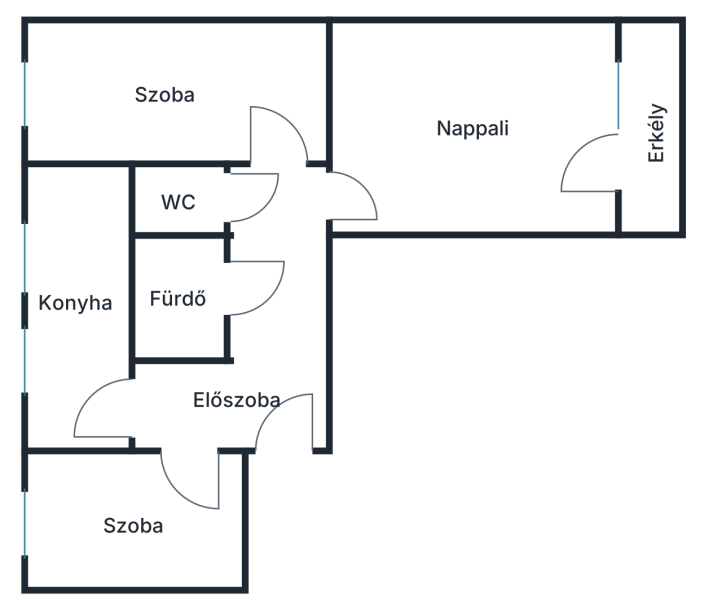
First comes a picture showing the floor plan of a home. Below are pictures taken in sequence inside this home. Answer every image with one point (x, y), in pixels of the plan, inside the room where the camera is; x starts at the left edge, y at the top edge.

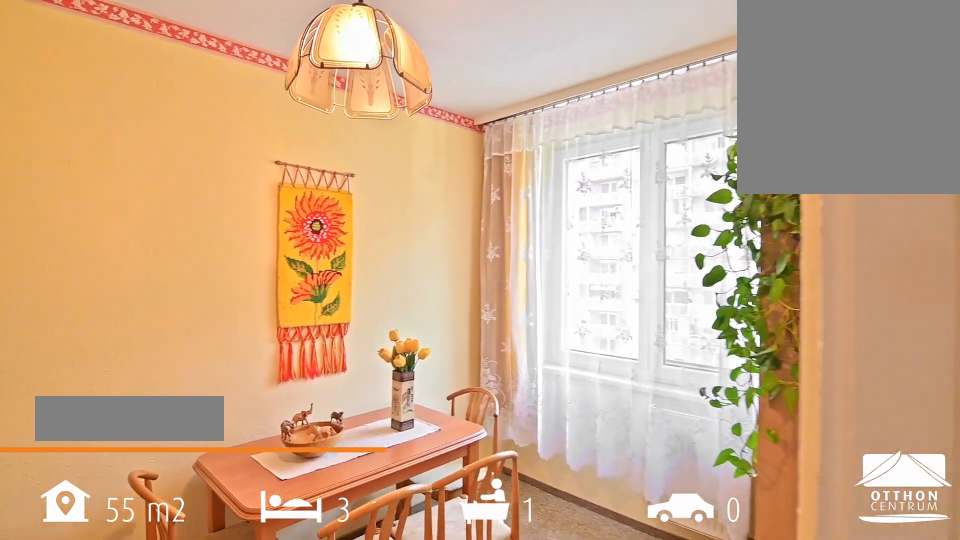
(116, 555)
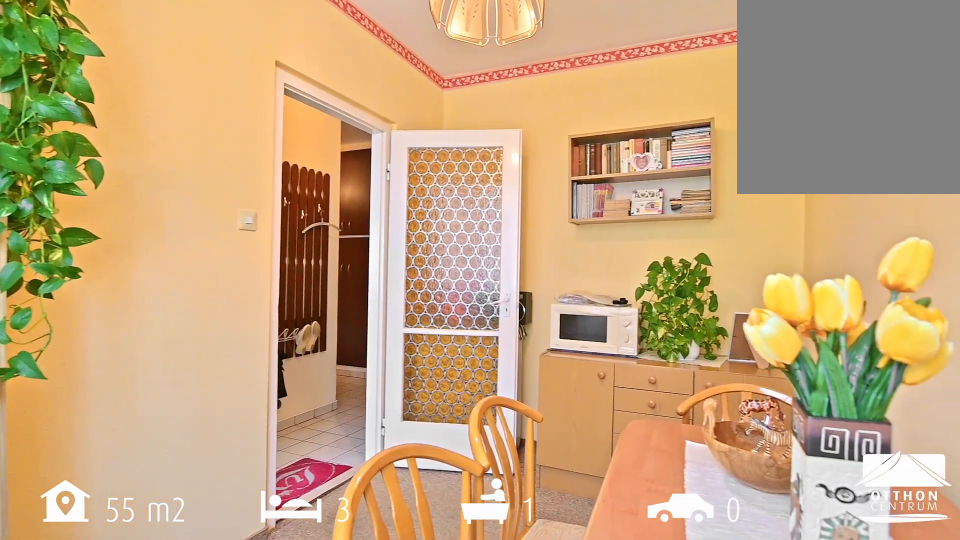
(116, 555)
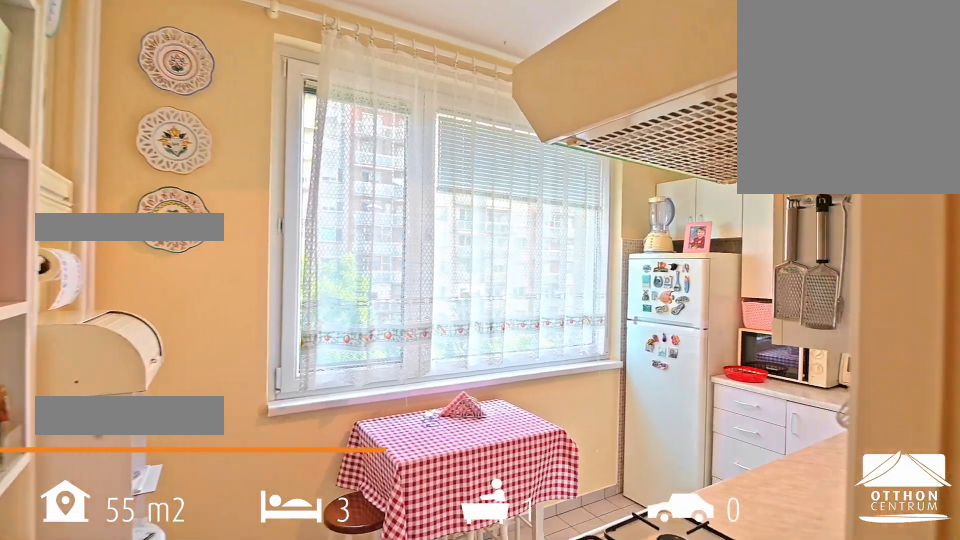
(83, 322)
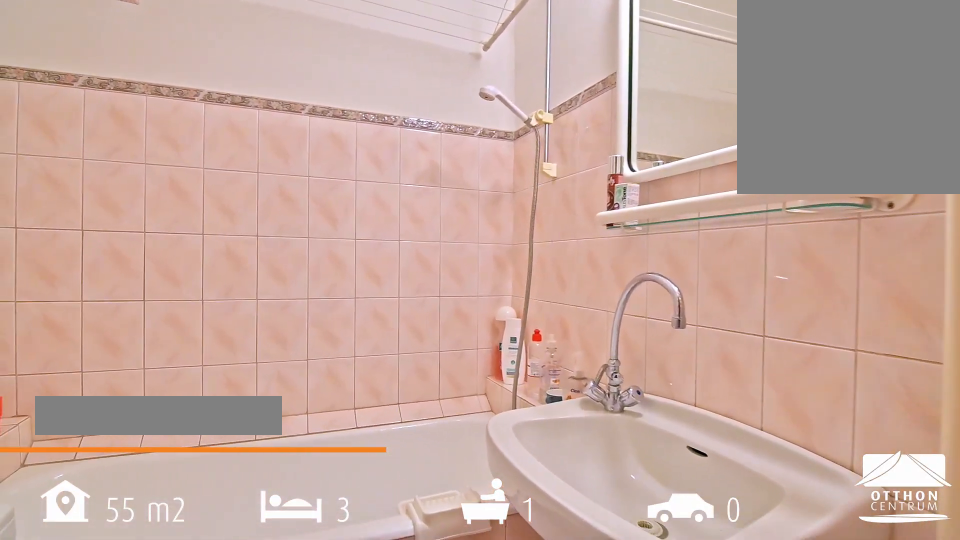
(182, 289)
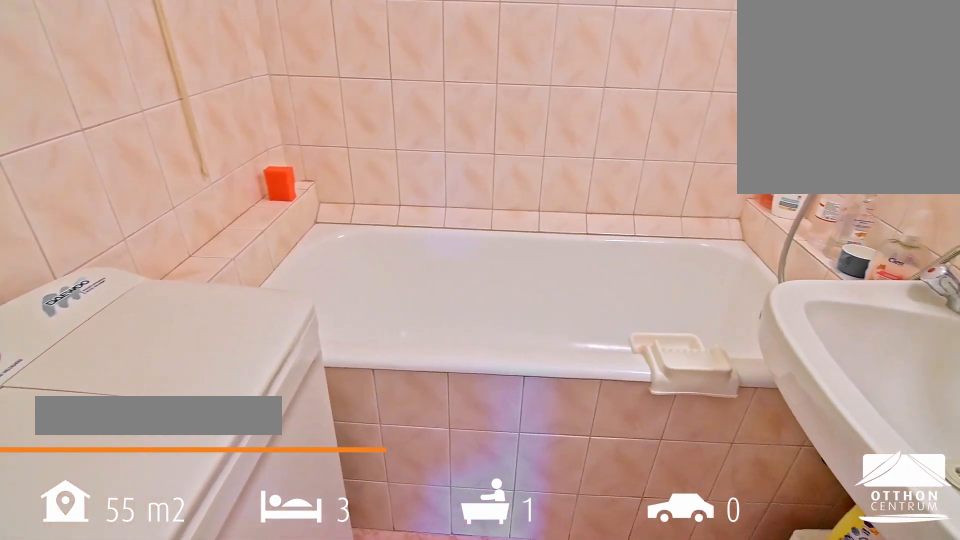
(182, 289)
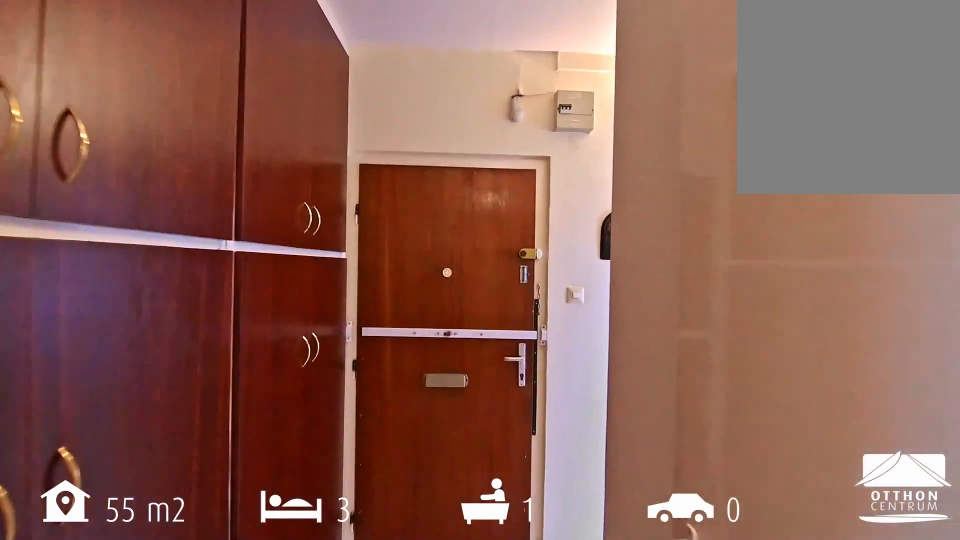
(282, 405)
